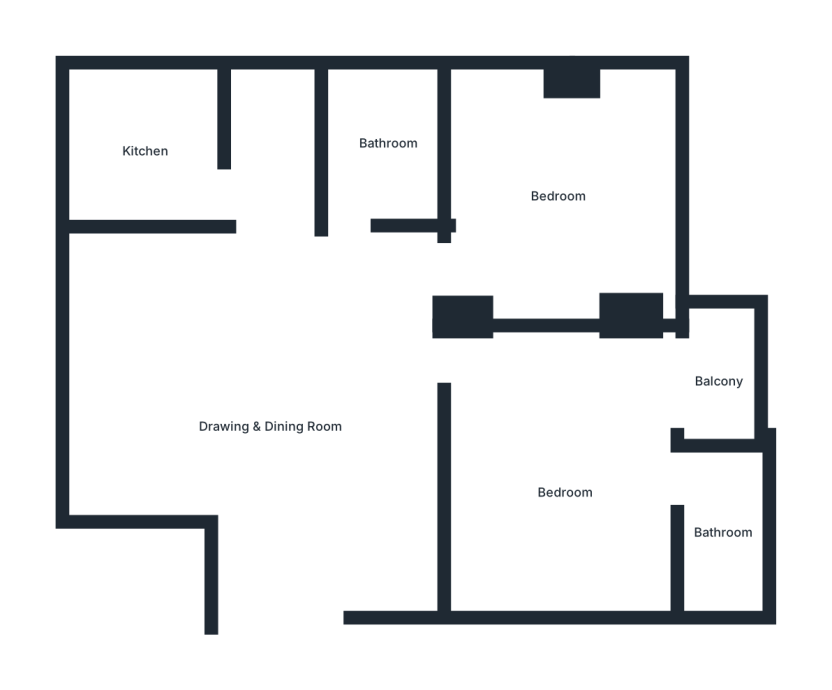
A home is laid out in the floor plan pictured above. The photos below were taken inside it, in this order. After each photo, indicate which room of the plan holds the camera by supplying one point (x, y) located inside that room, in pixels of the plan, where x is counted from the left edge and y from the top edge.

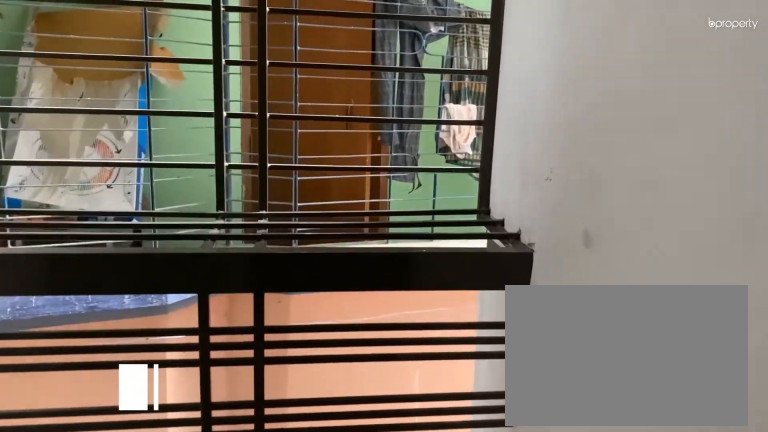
(723, 378)
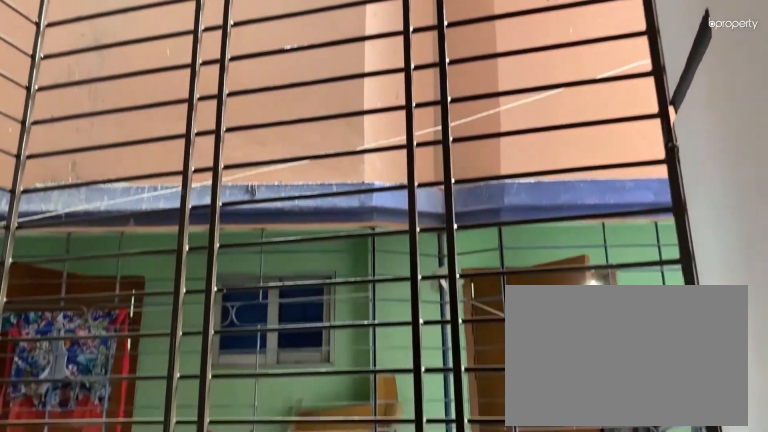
(723, 379)
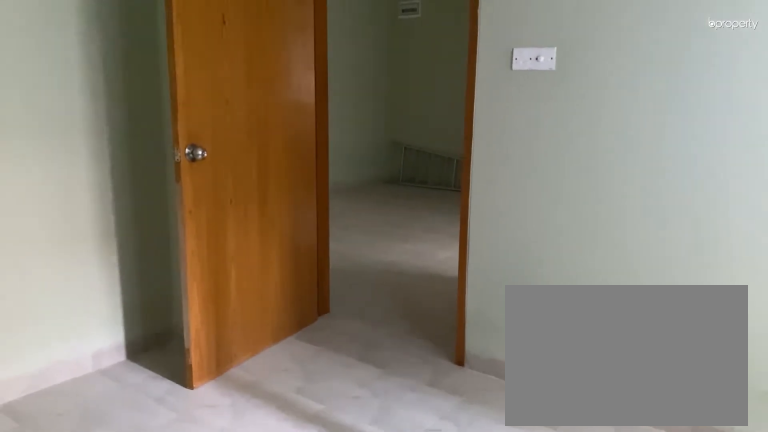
(559, 194)
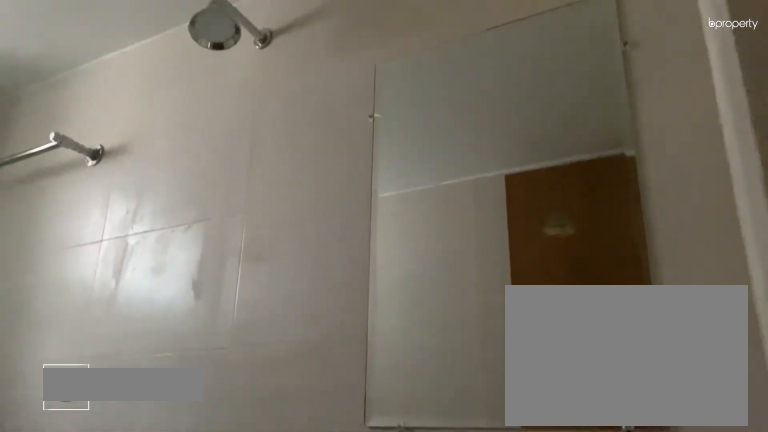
(394, 145)
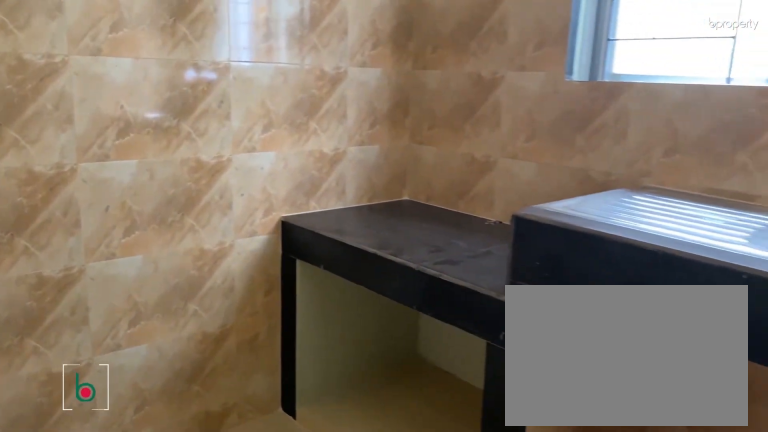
(149, 153)
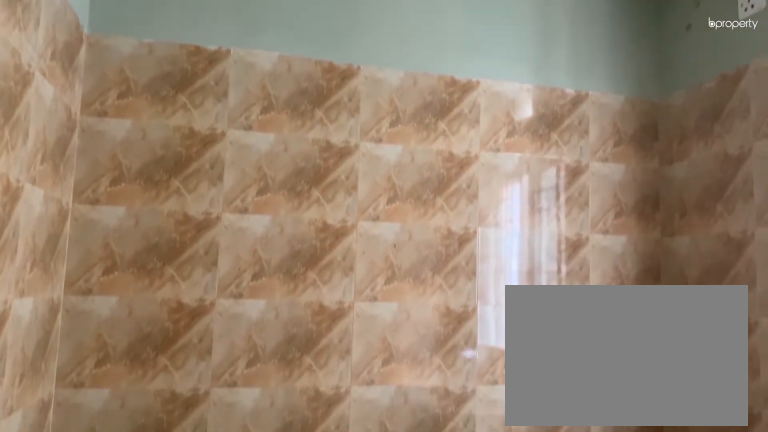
(149, 153)
